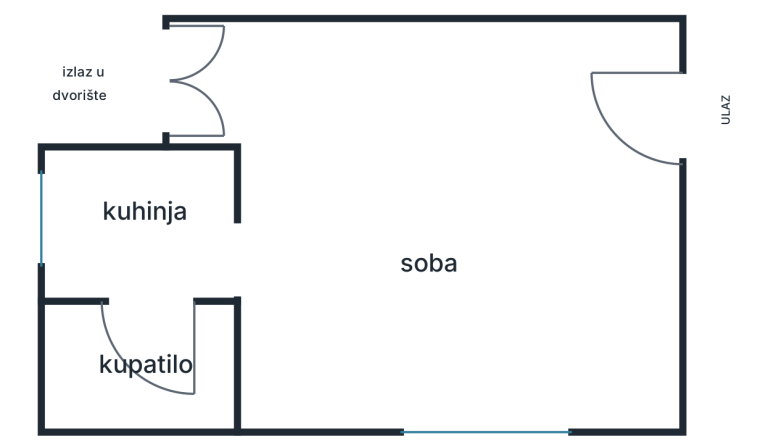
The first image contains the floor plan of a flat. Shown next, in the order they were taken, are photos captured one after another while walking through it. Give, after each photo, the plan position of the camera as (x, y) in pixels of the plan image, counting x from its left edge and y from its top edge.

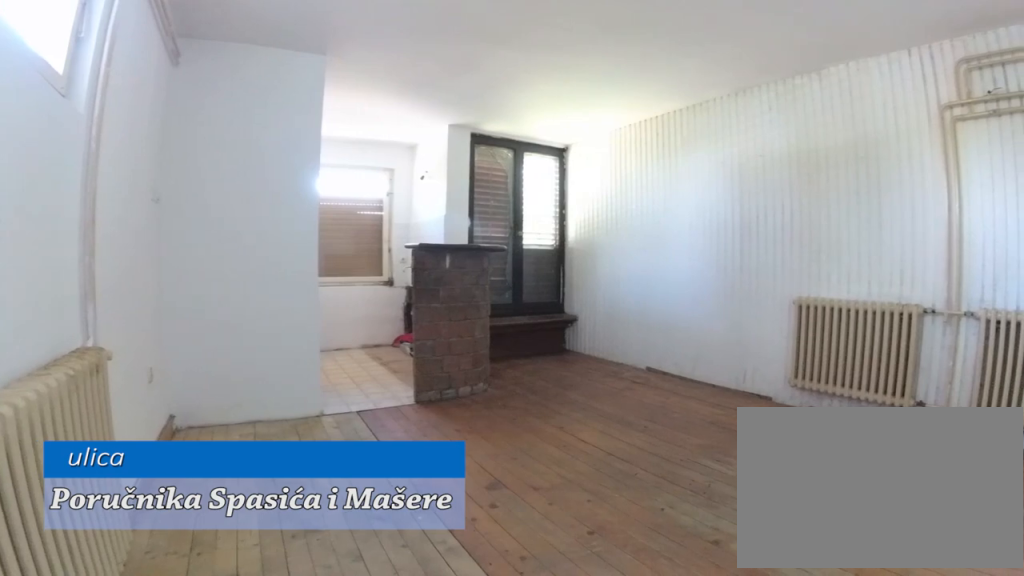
(576, 370)
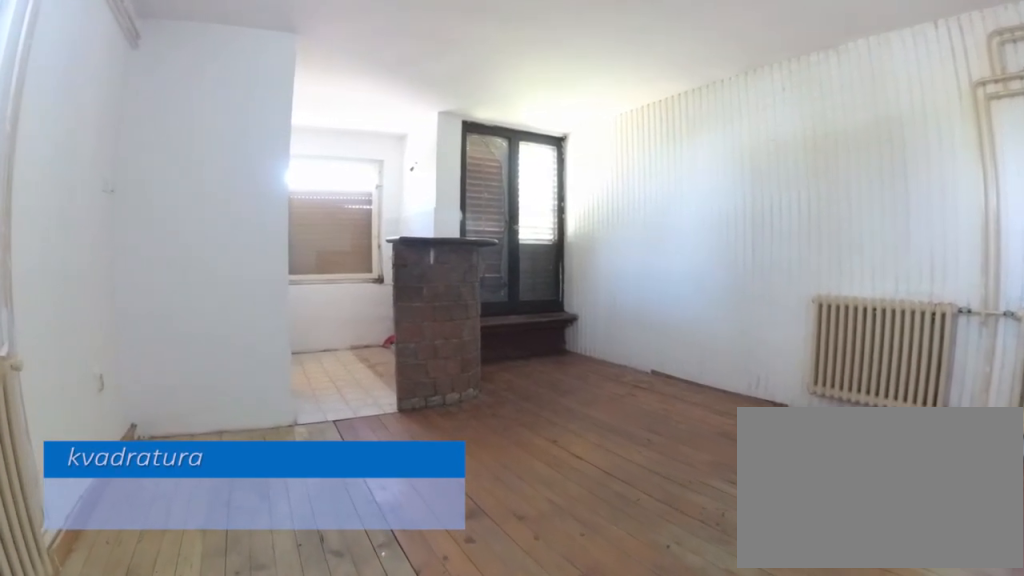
(527, 341)
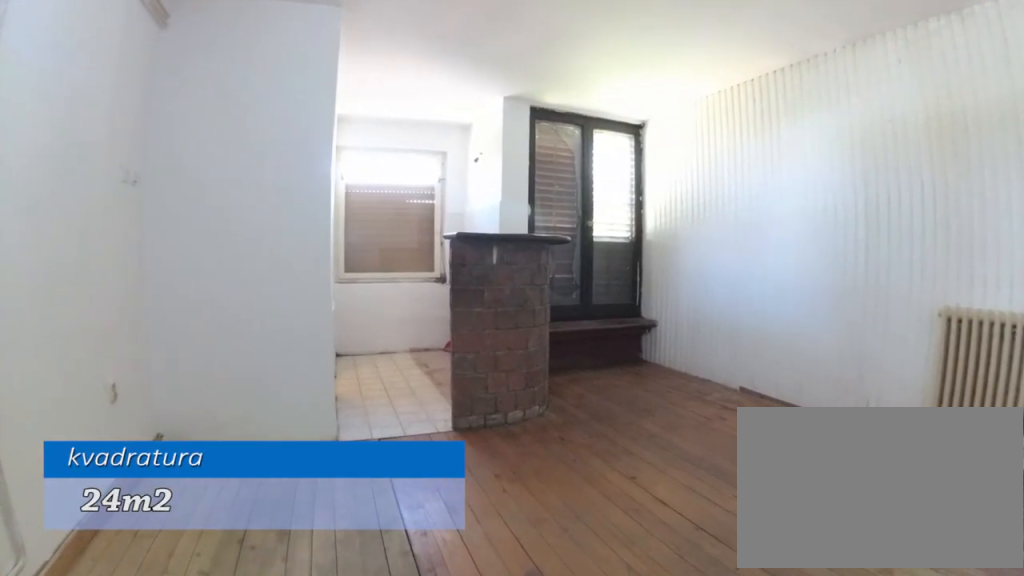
(492, 315)
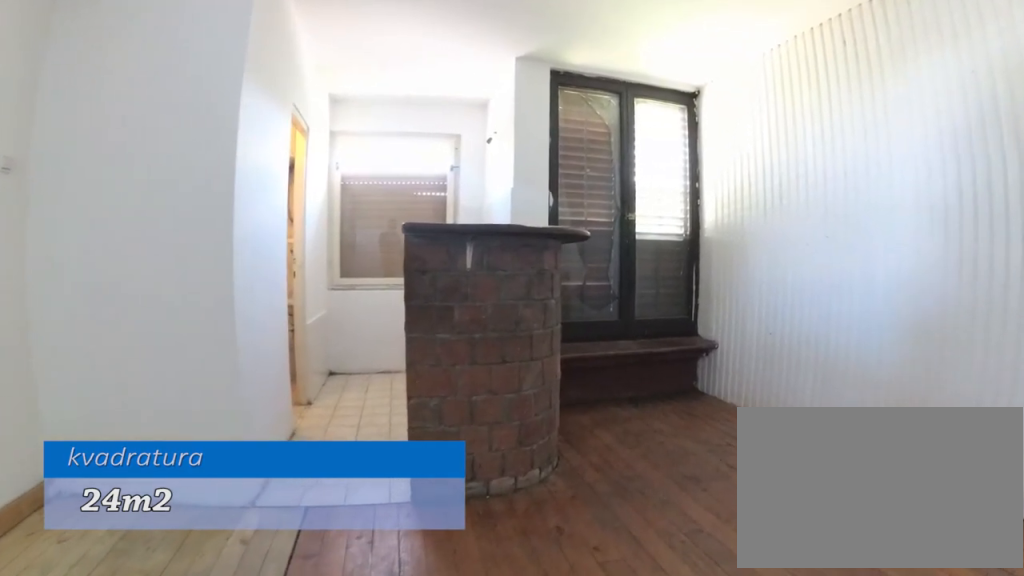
(416, 262)
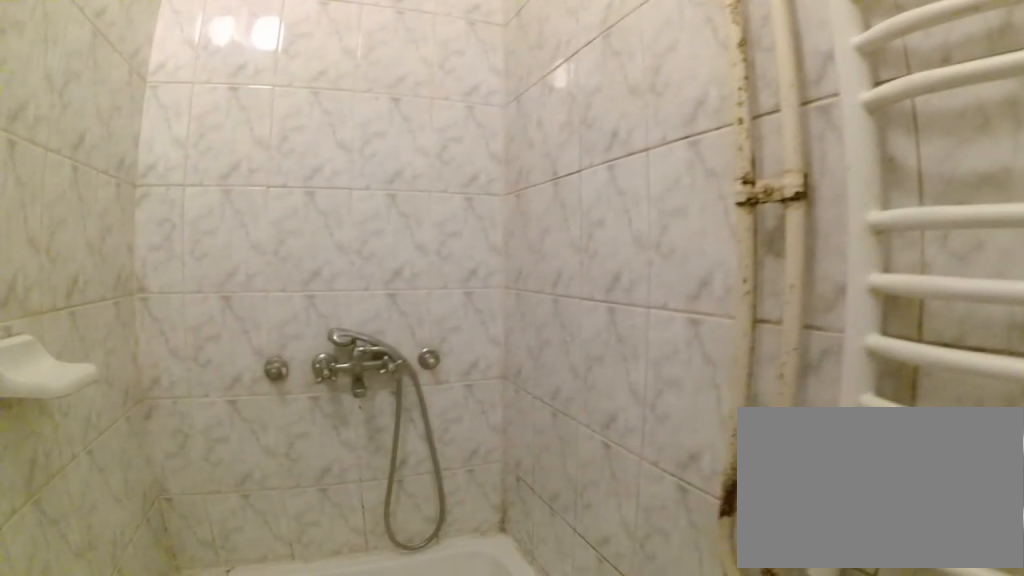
(98, 365)
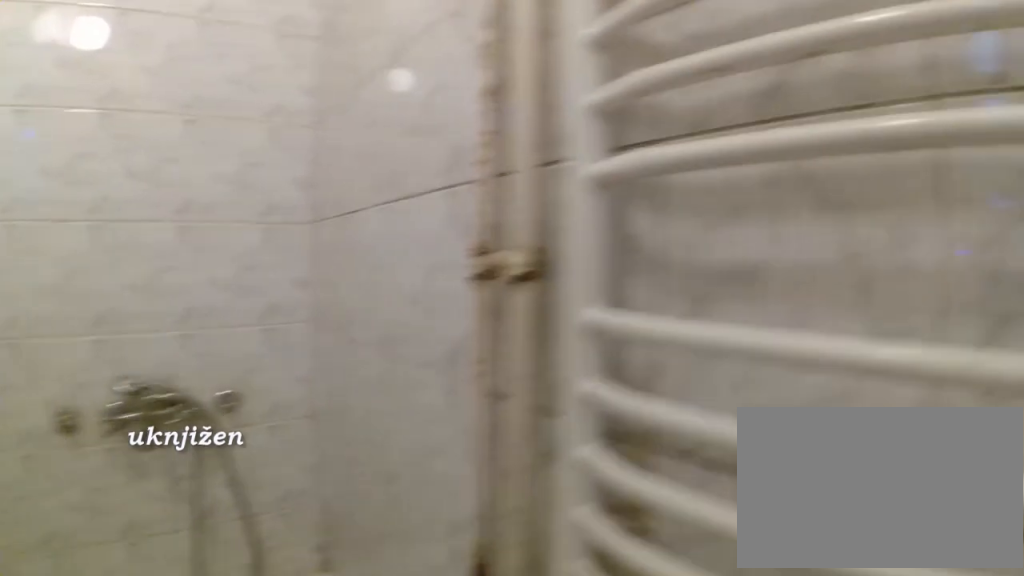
(102, 355)
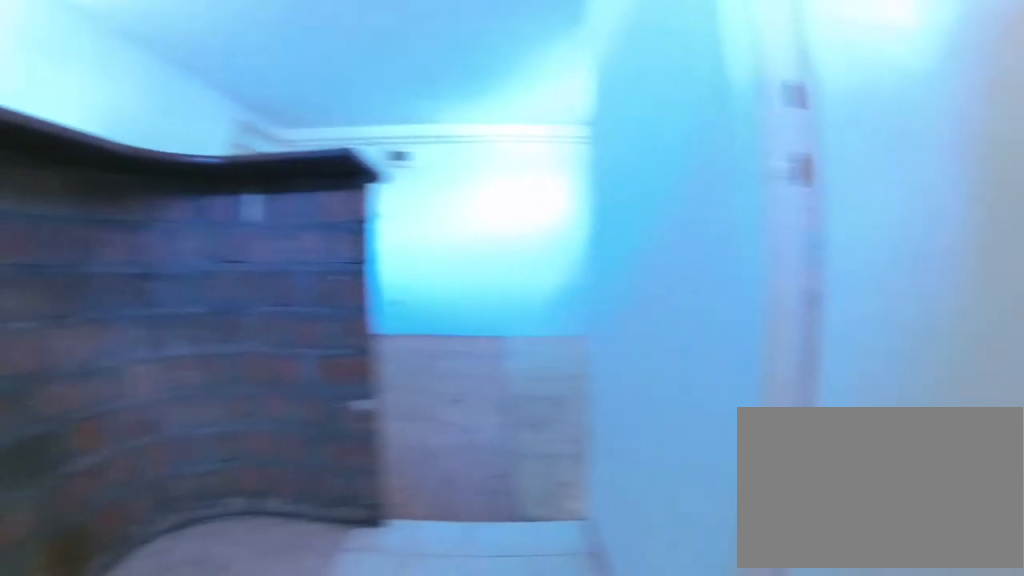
(147, 268)
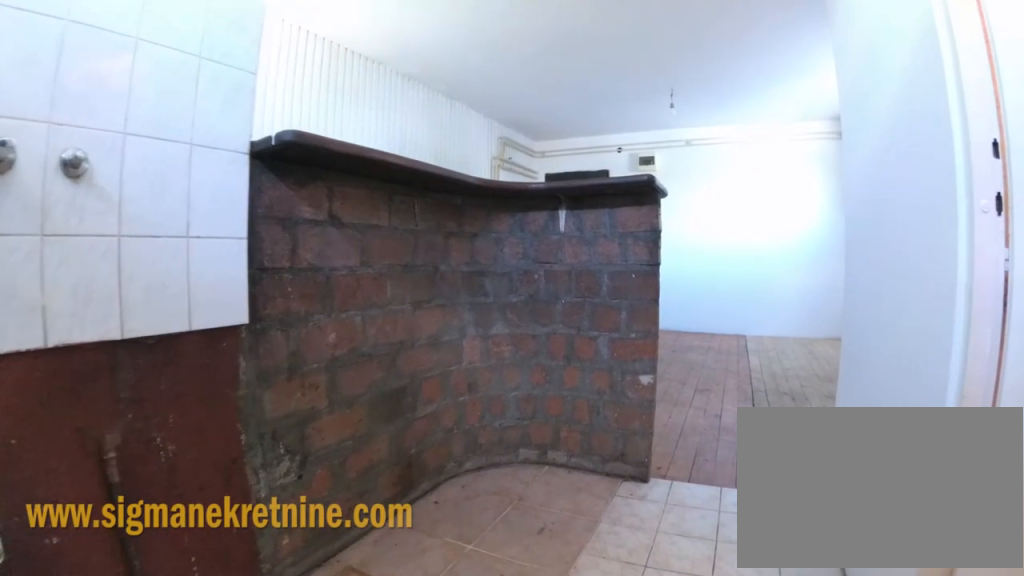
(105, 246)
